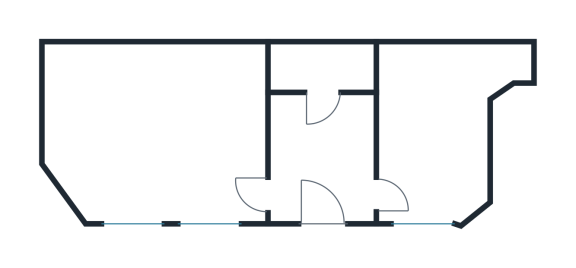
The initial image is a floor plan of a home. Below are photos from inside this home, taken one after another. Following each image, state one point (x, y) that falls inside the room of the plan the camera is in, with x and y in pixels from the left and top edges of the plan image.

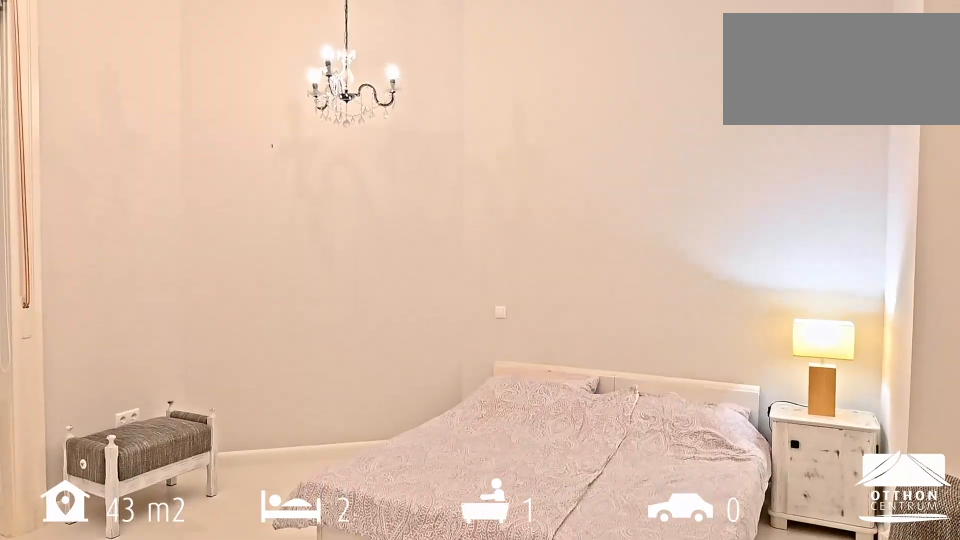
(162, 131)
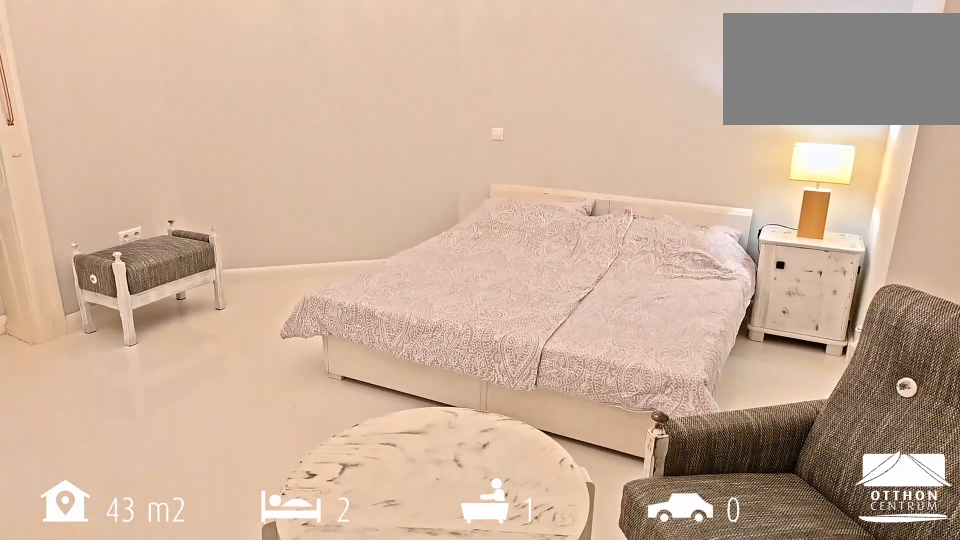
(162, 131)
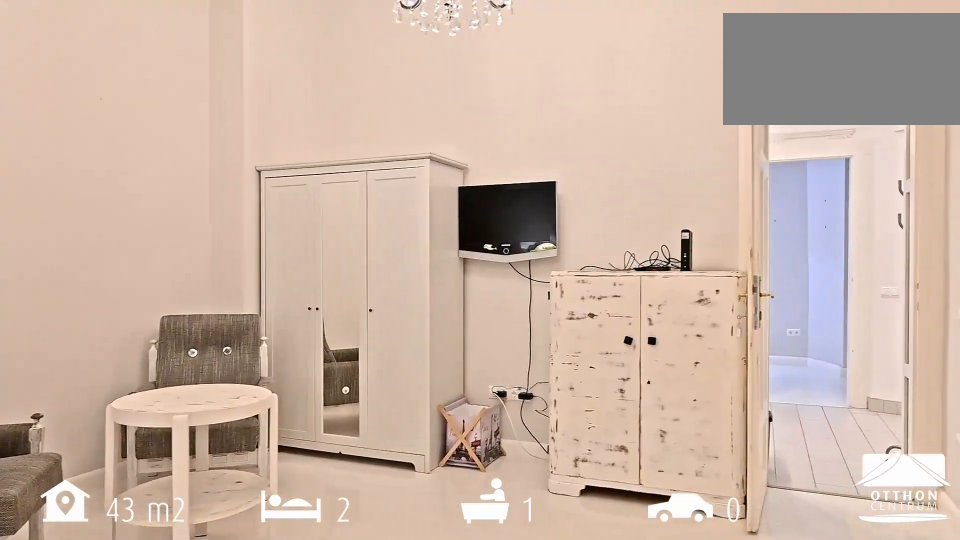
(162, 131)
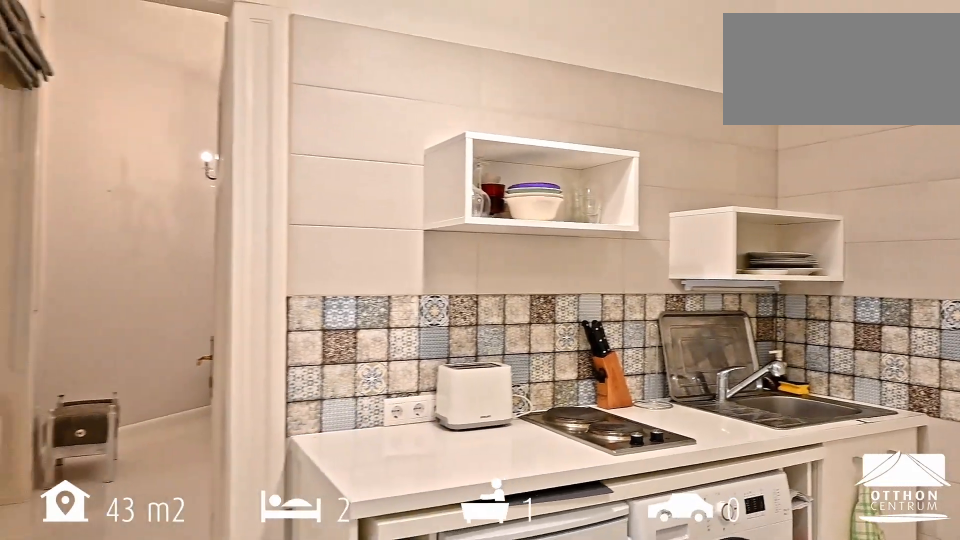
(320, 159)
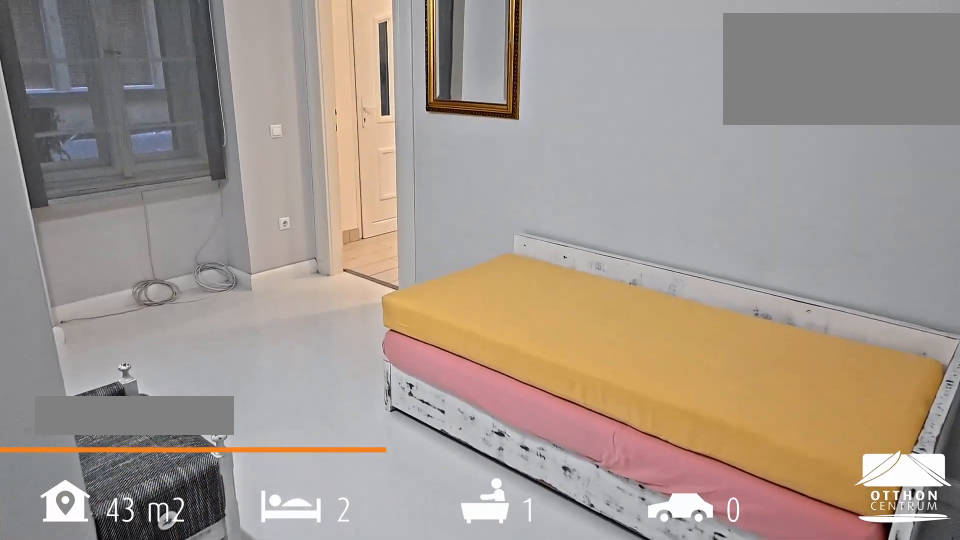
(435, 141)
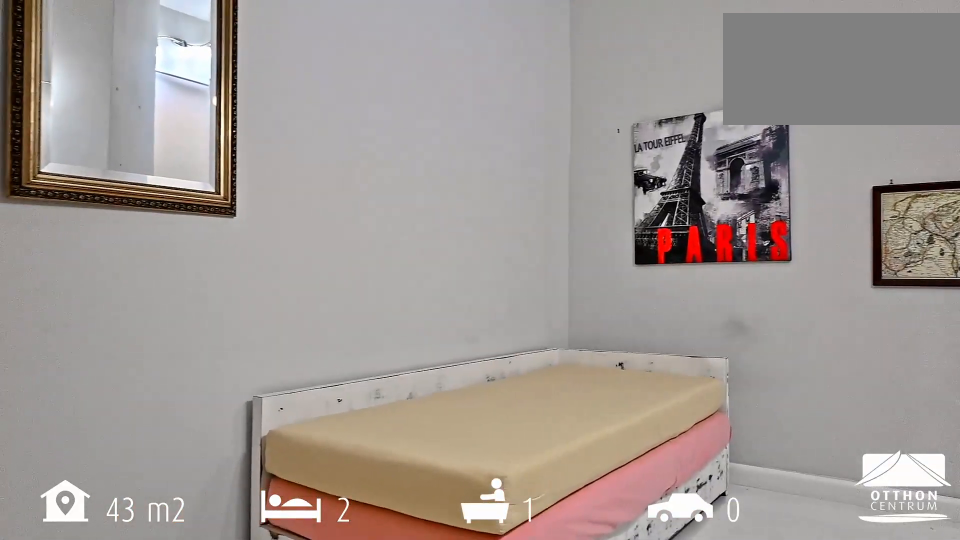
(435, 141)
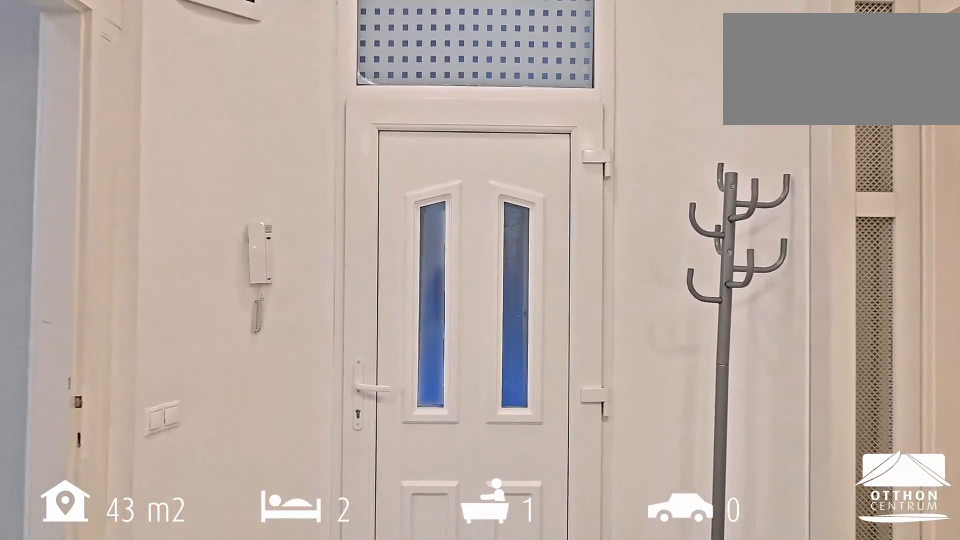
(319, 159)
